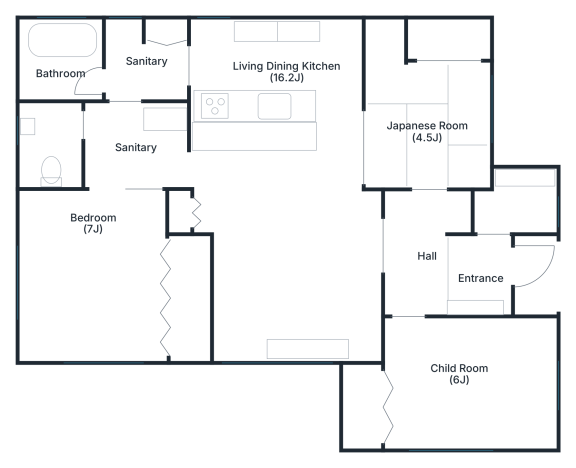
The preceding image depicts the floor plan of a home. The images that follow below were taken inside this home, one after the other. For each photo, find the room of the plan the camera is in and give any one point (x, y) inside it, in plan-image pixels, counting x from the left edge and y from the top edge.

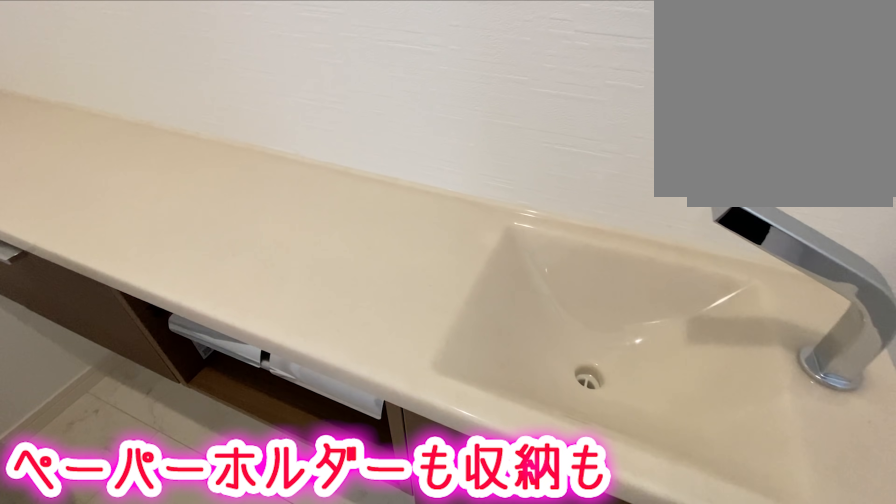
(54, 146)
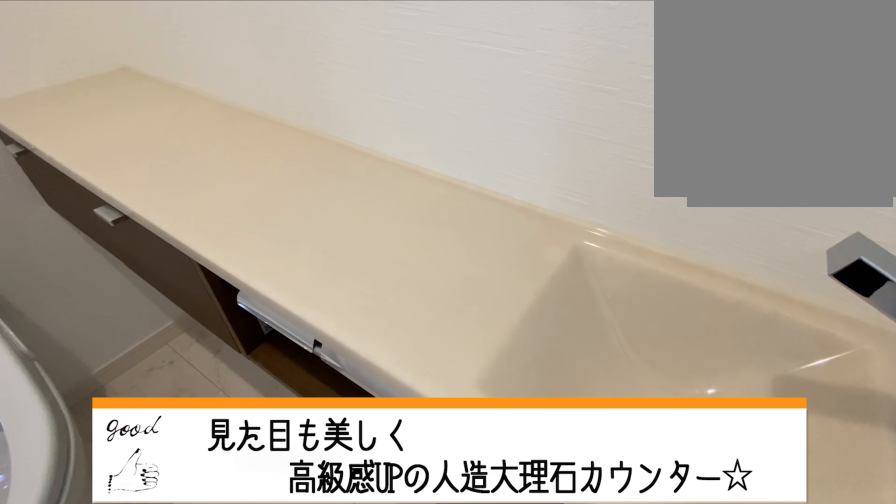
(54, 146)
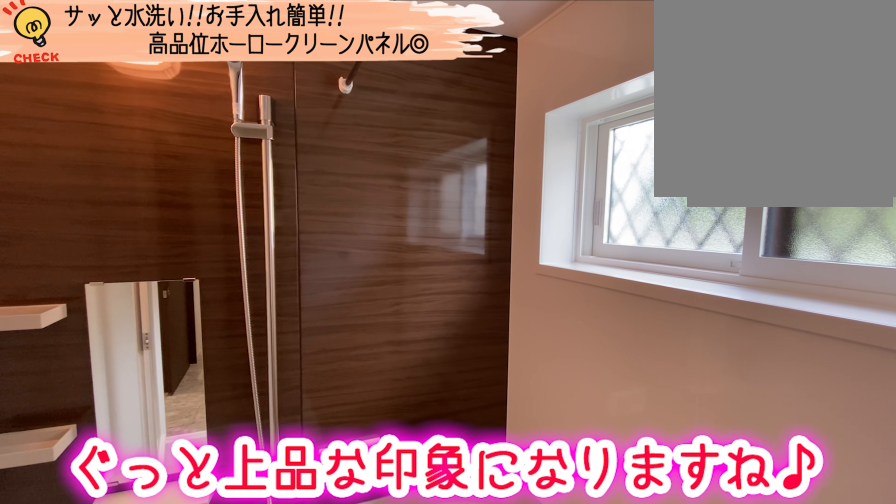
(62, 67)
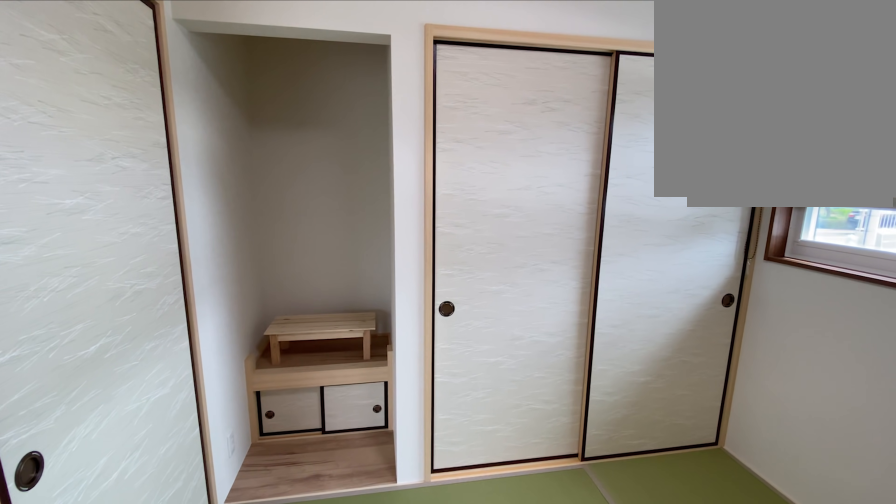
(426, 95)
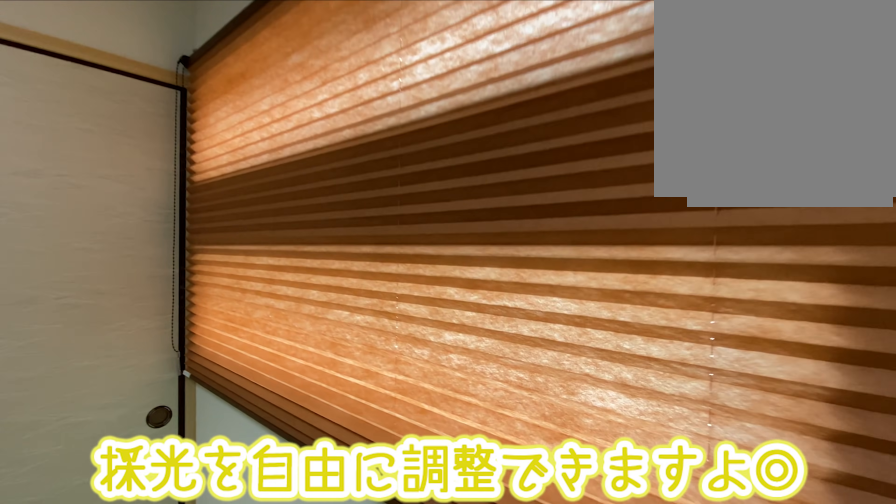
(426, 95)
